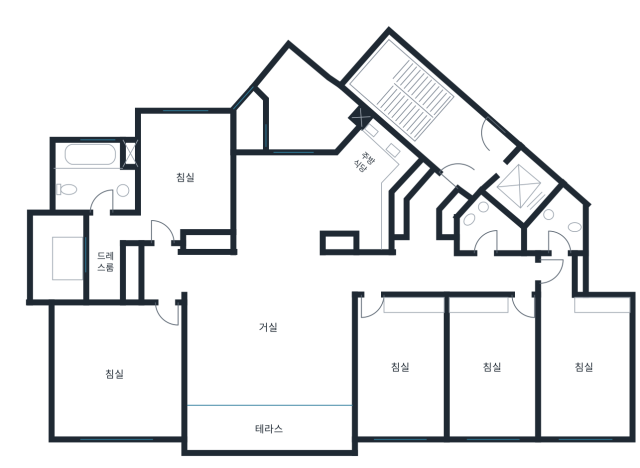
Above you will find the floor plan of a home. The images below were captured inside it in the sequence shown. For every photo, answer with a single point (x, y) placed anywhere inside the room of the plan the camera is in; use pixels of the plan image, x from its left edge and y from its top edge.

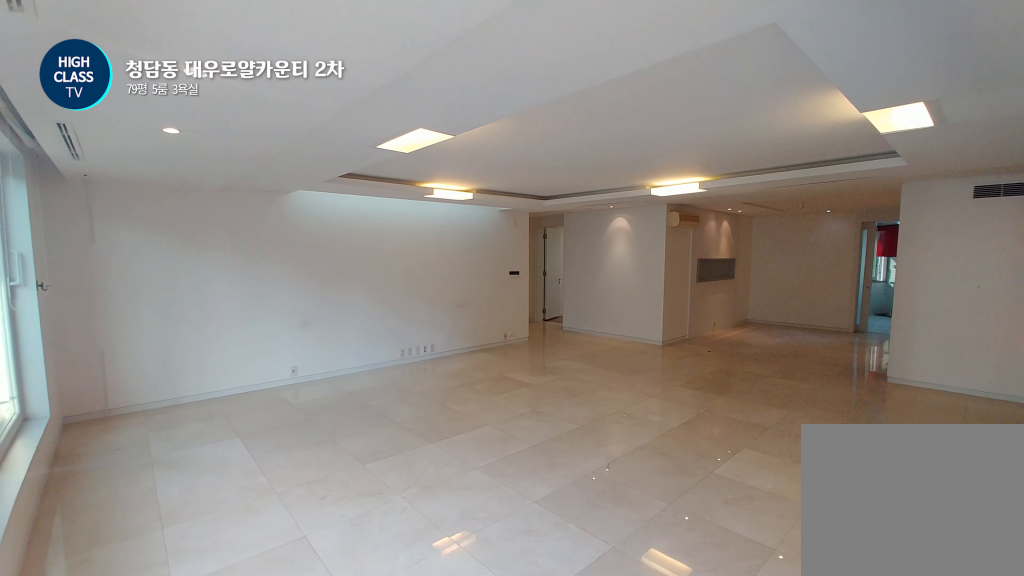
(269, 336)
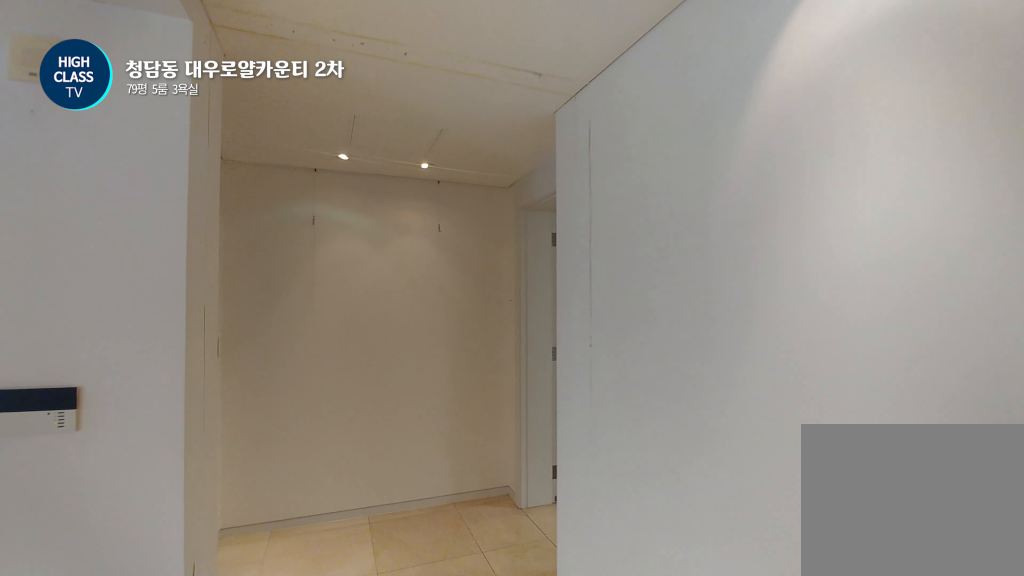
(269, 336)
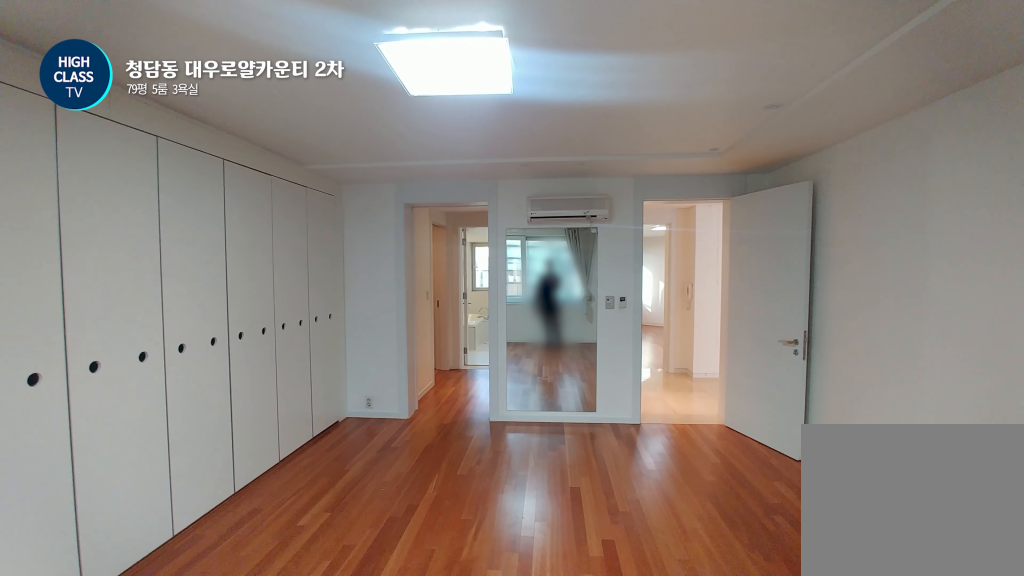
(117, 373)
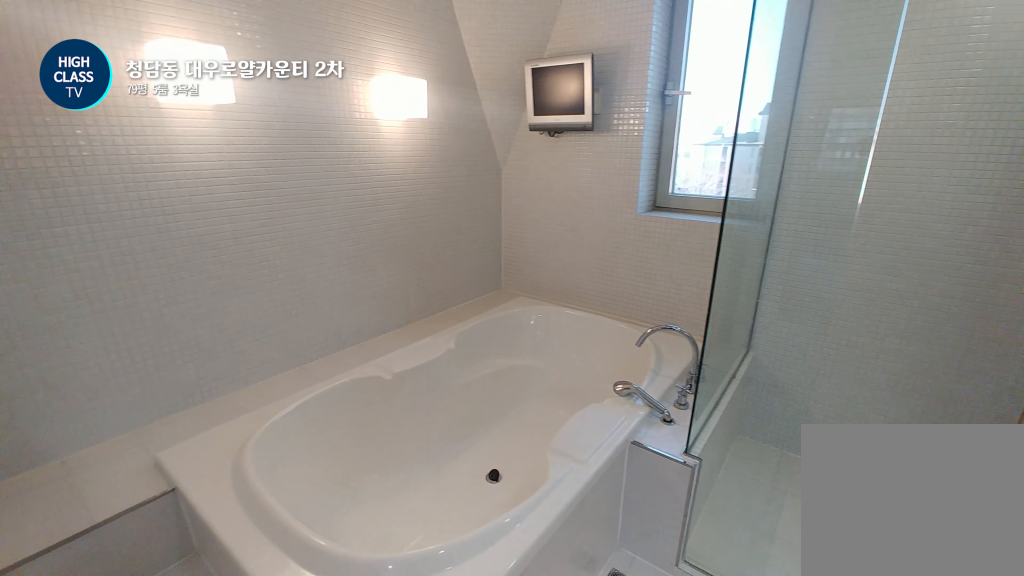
(95, 177)
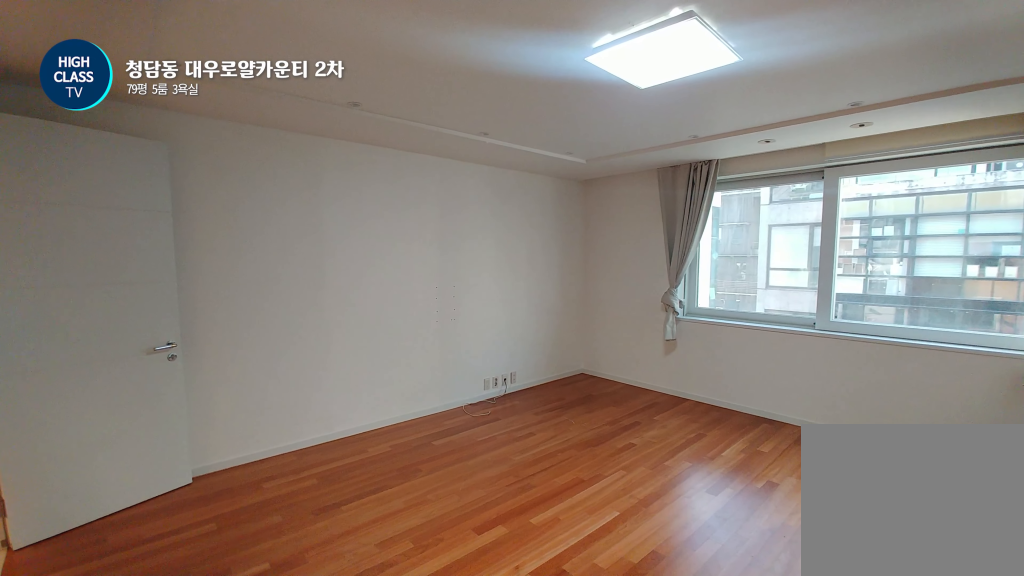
(116, 373)
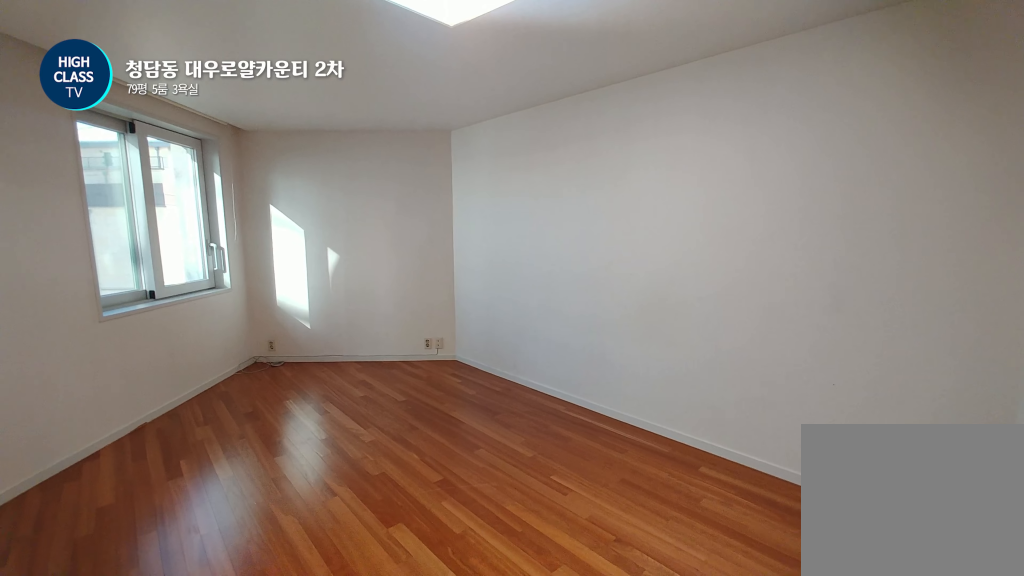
(185, 180)
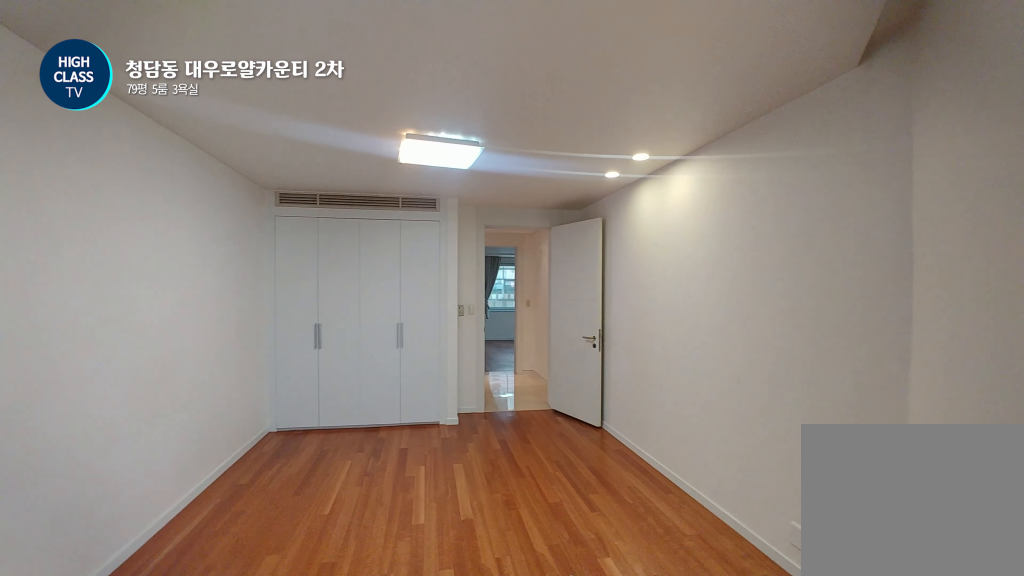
(185, 180)
